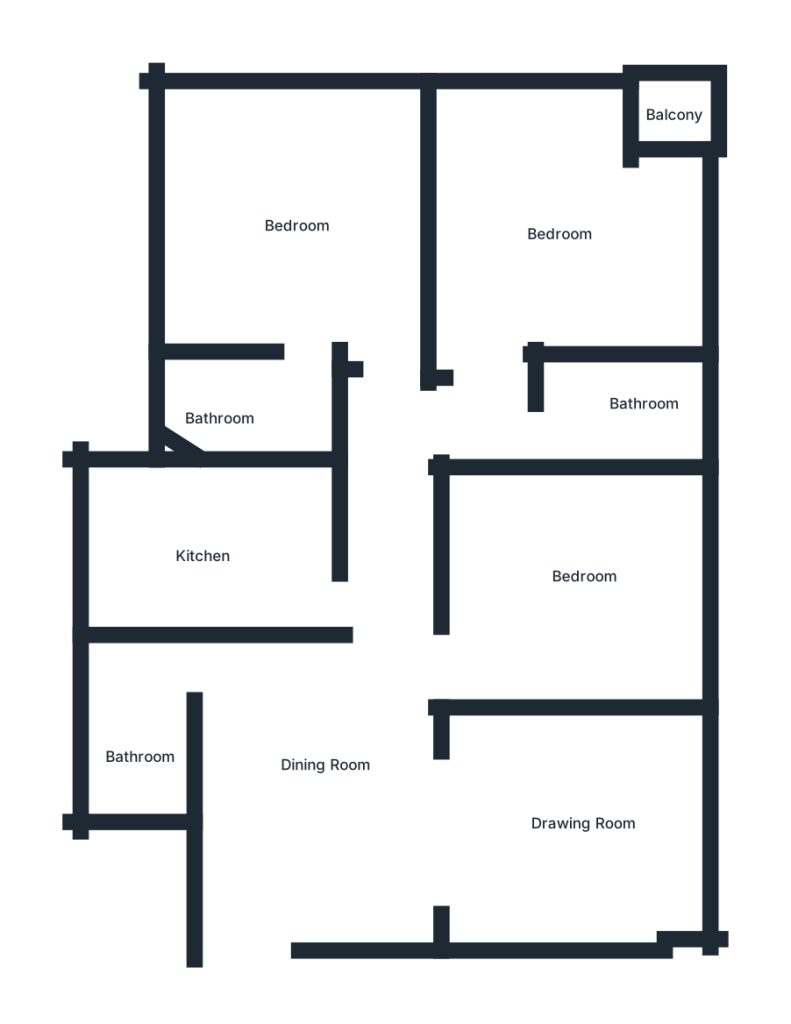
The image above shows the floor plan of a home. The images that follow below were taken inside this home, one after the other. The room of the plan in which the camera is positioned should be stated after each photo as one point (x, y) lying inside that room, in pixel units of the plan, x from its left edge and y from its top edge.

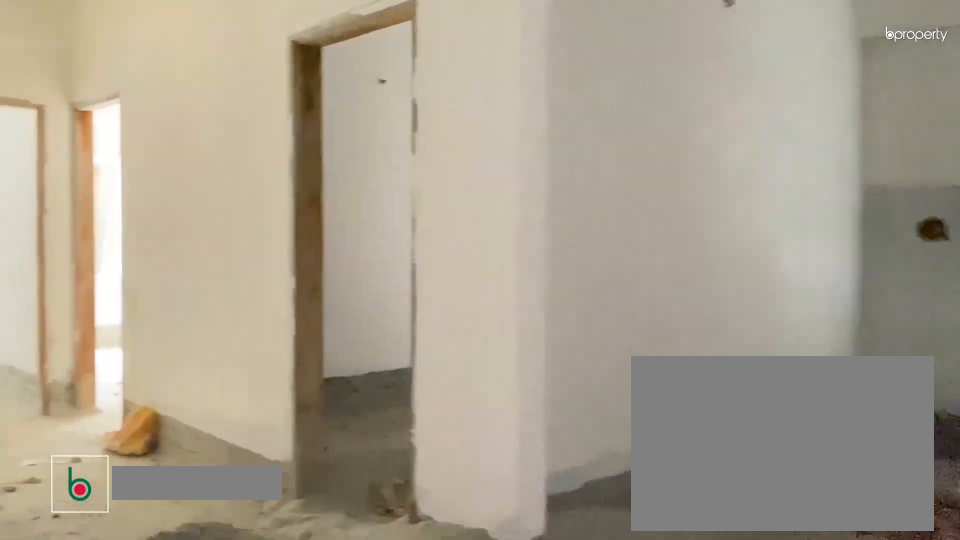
(304, 779)
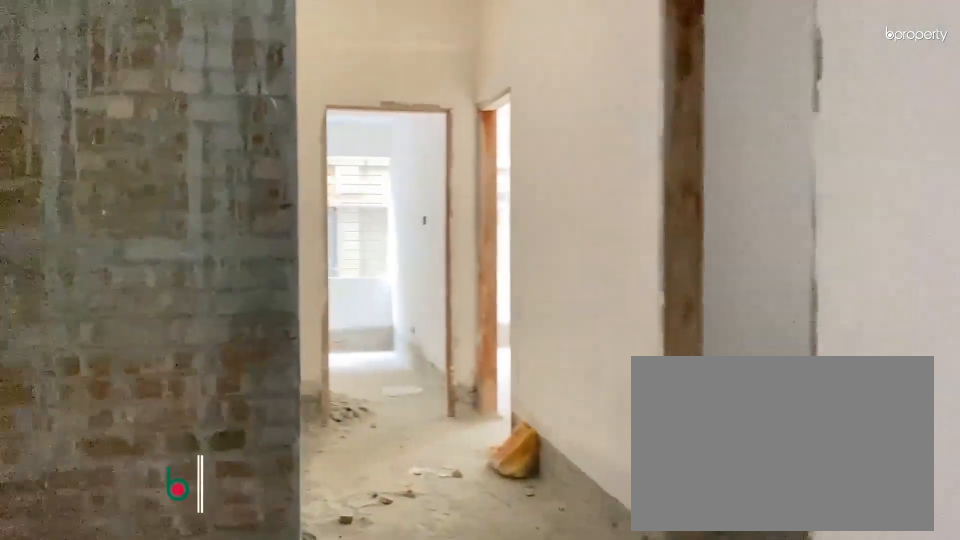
(304, 779)
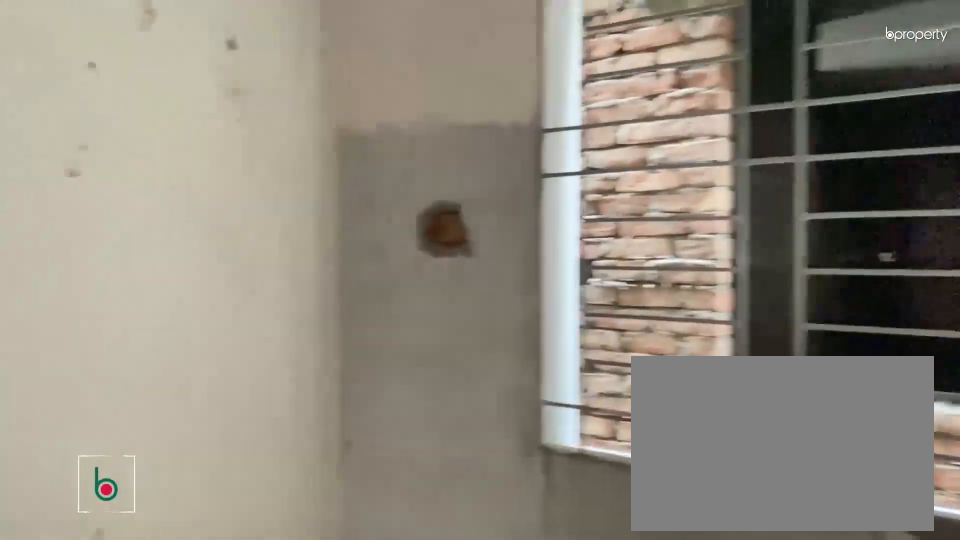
(577, 828)
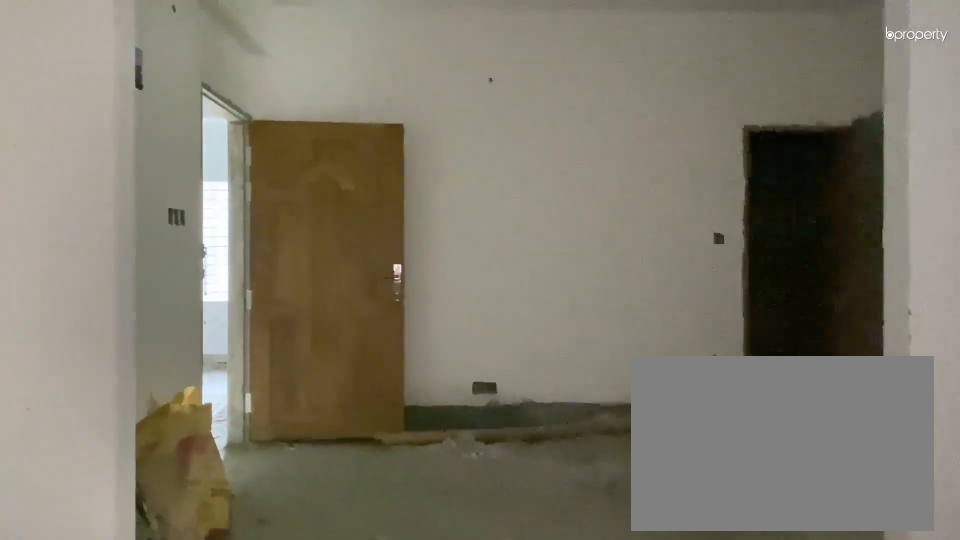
(577, 828)
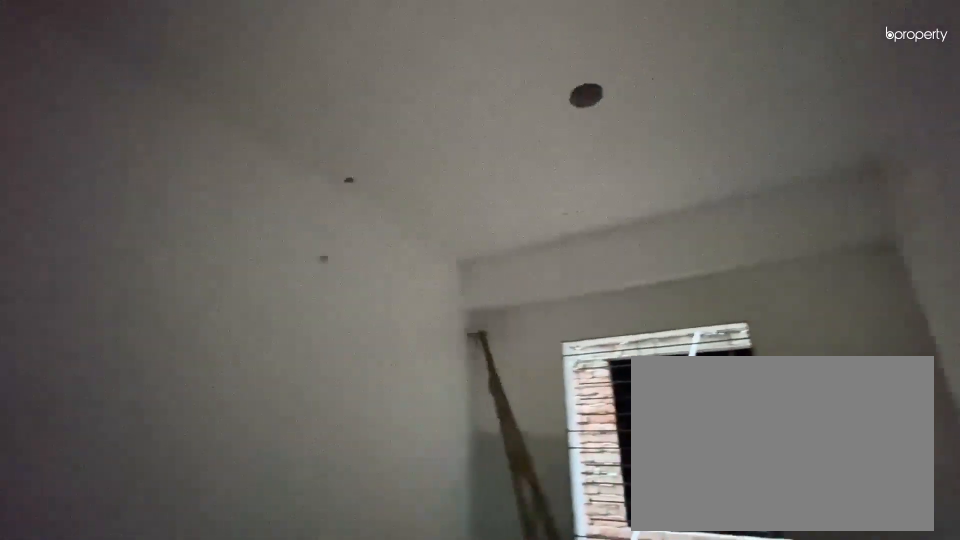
(583, 592)
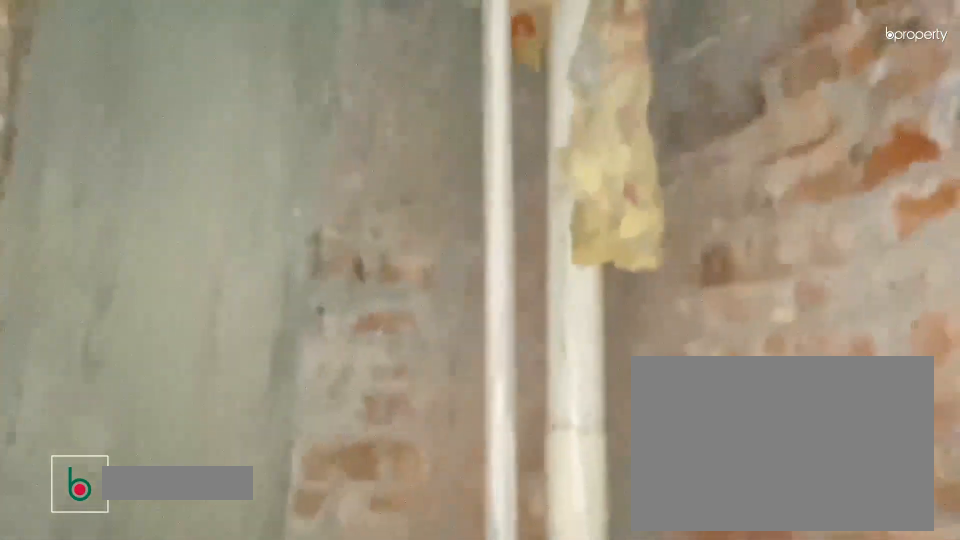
(144, 730)
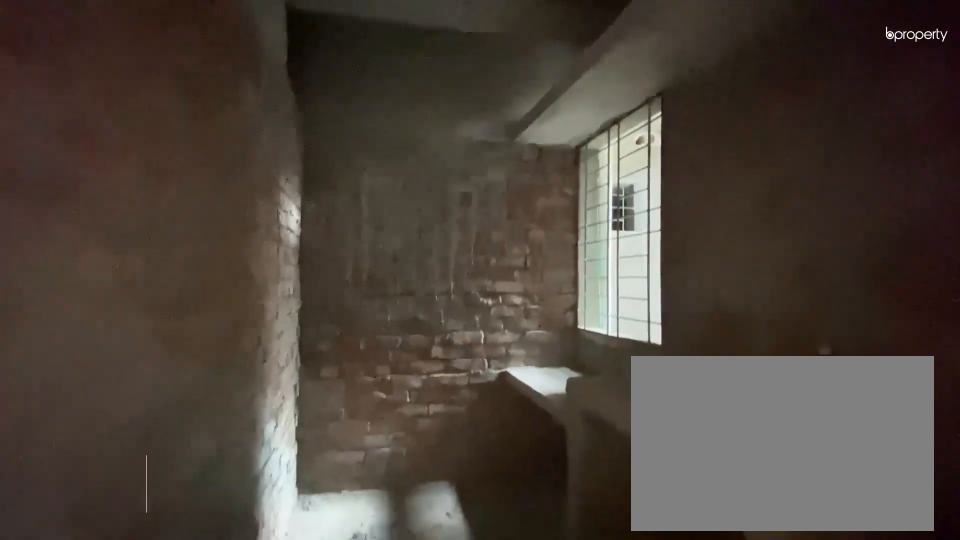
(227, 567)
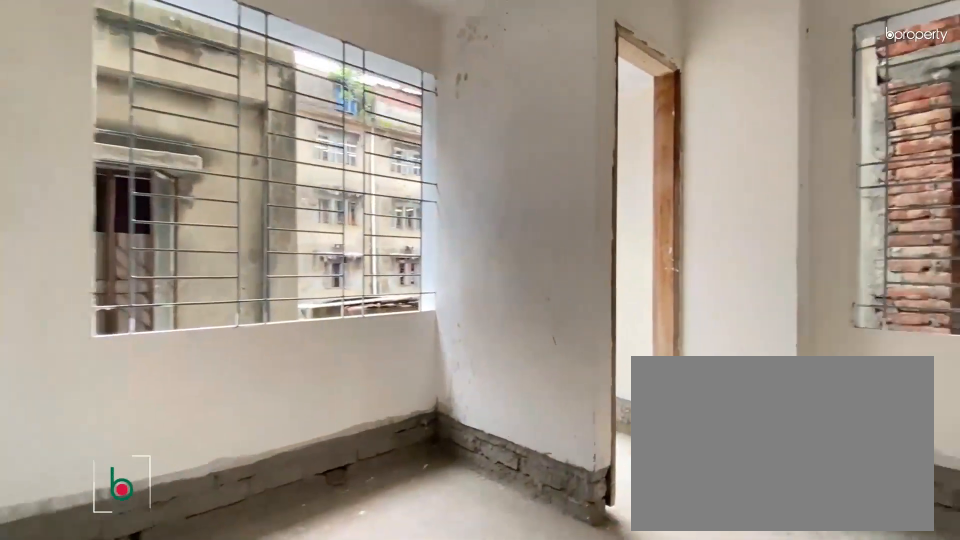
(555, 237)
